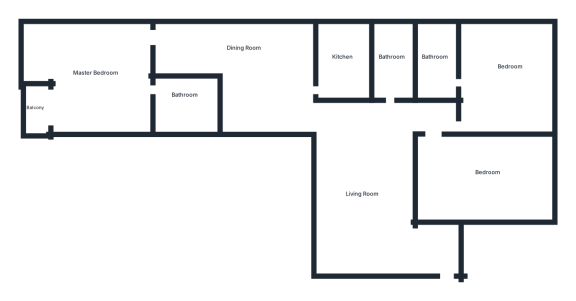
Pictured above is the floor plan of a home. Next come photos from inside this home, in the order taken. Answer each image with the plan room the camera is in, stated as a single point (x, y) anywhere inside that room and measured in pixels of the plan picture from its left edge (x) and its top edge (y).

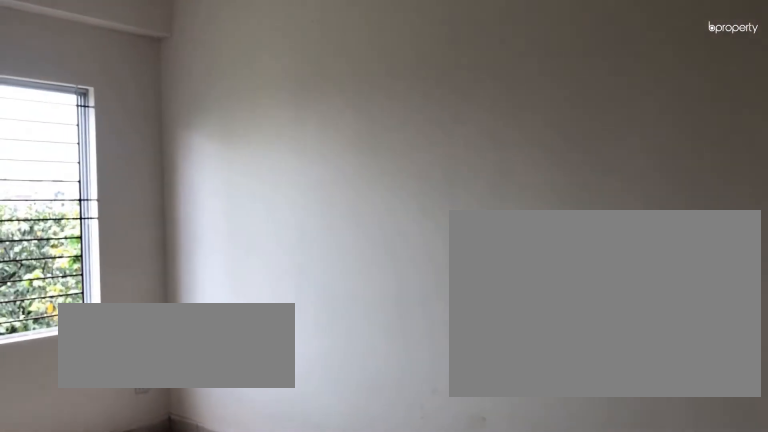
(487, 176)
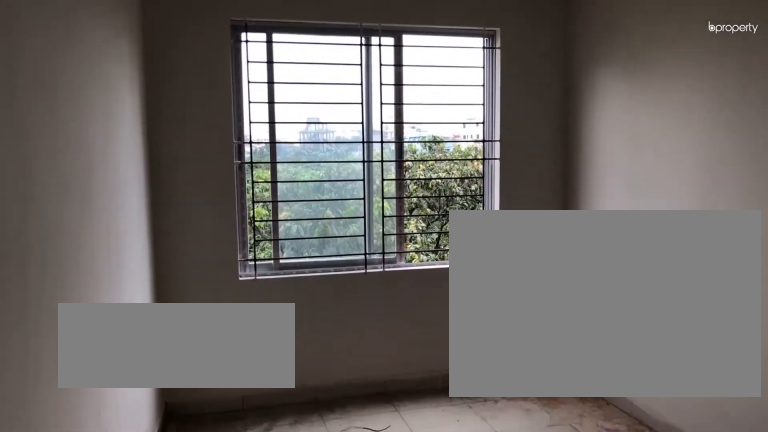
(487, 176)
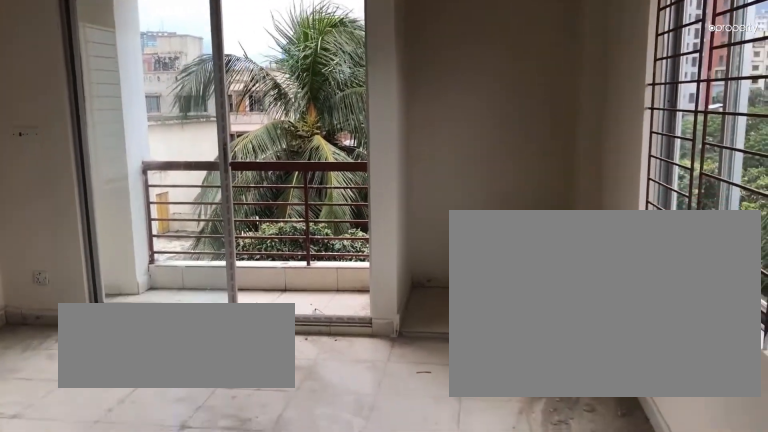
(86, 72)
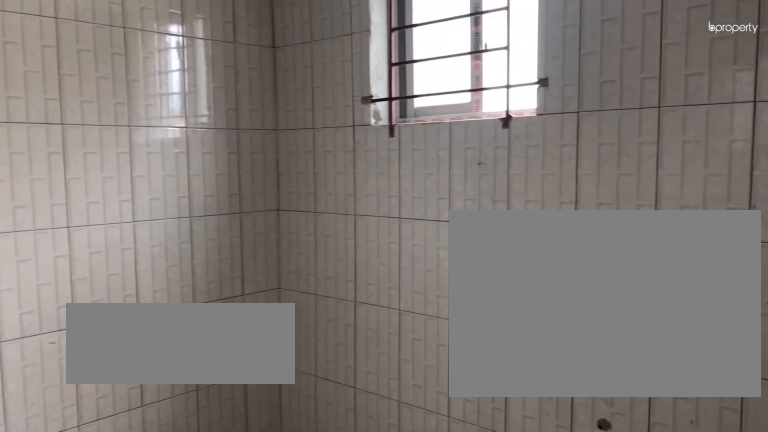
(188, 99)
